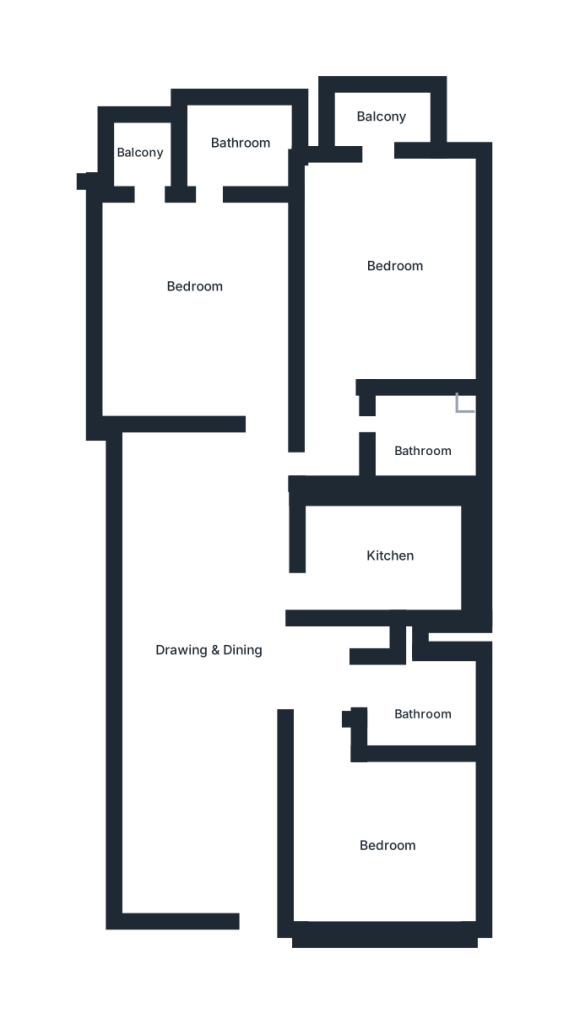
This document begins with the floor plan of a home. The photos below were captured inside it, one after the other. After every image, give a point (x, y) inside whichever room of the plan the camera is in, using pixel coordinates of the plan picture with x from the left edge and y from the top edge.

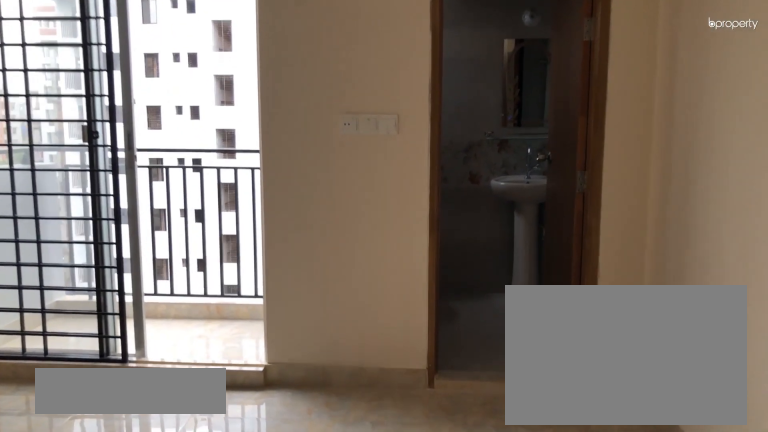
(194, 302)
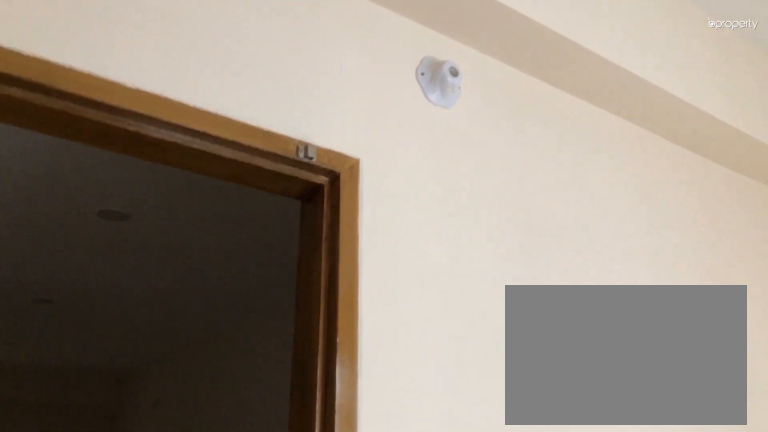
(194, 302)
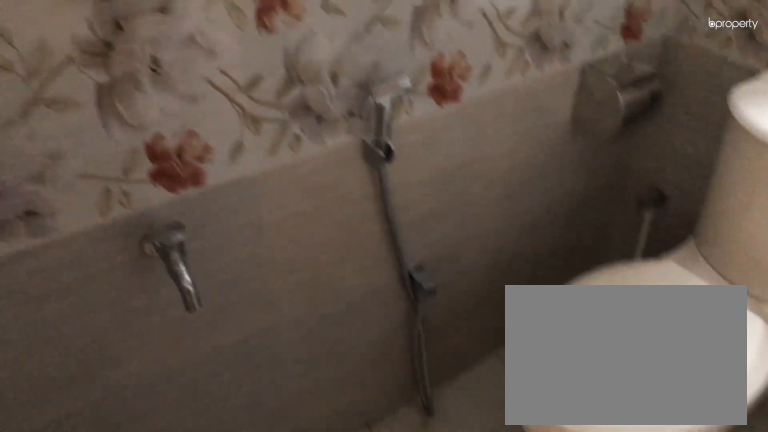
(237, 143)
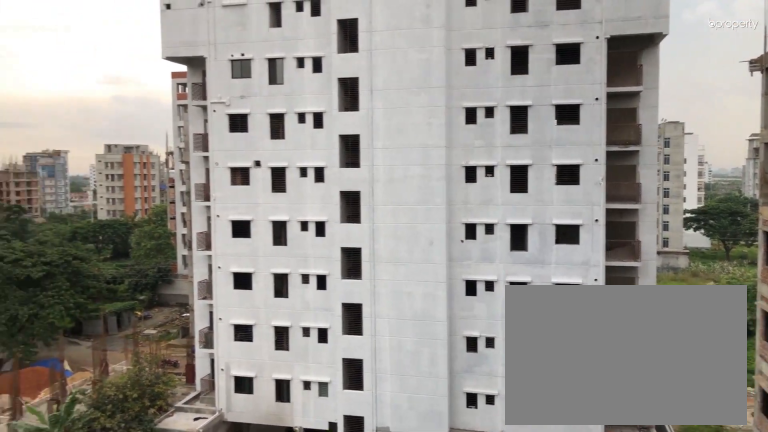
(144, 151)
